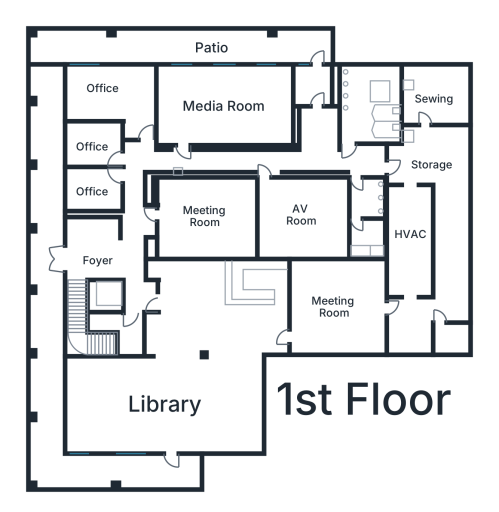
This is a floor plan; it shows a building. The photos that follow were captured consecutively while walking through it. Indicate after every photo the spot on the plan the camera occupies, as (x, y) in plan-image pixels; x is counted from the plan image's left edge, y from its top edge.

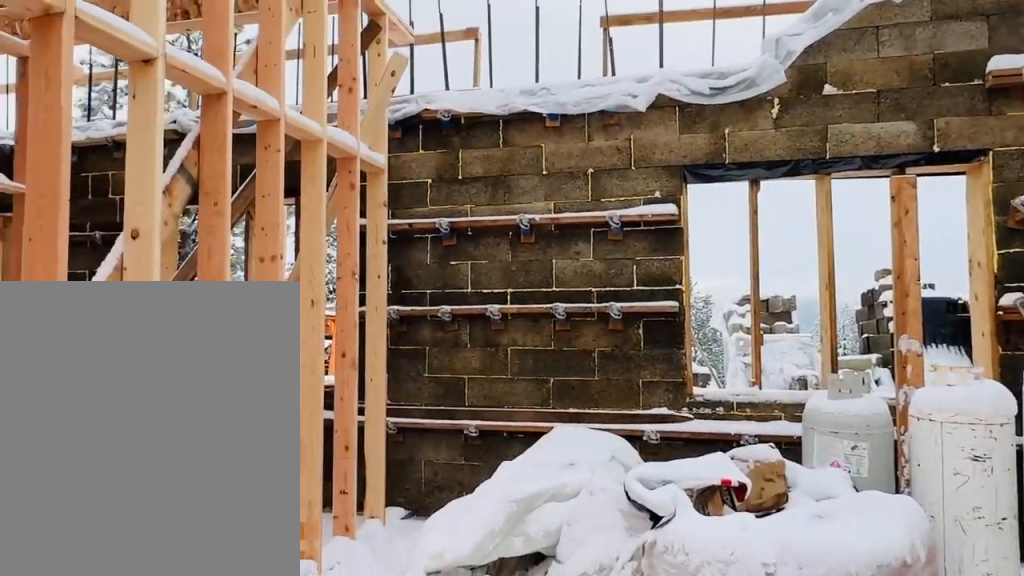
(118, 91)
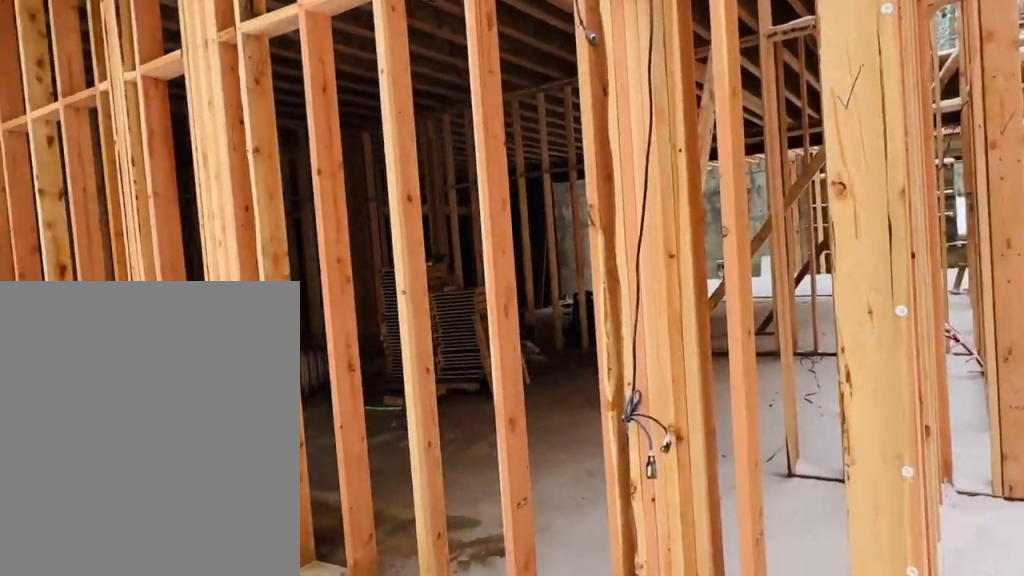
(143, 147)
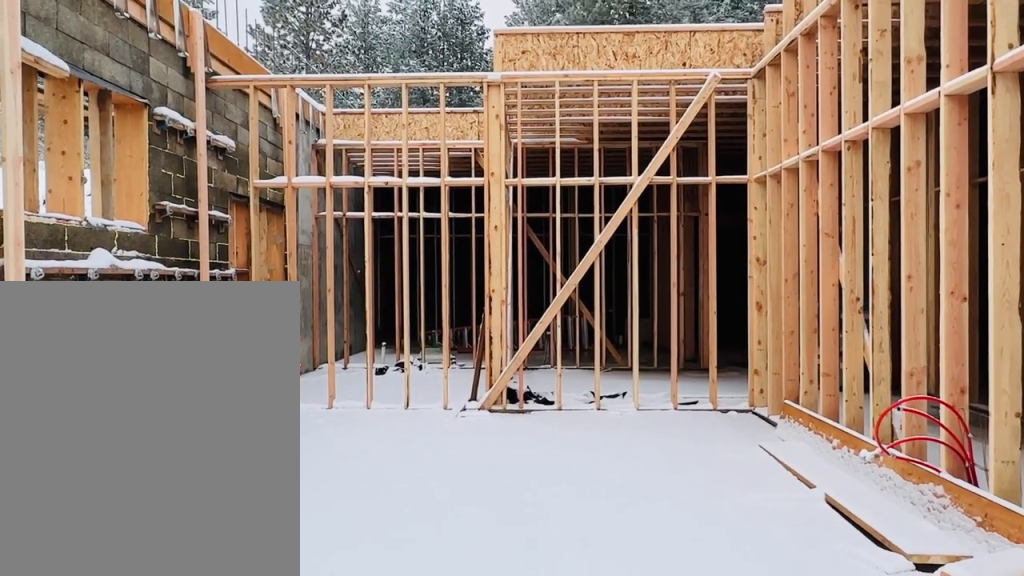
(195, 103)
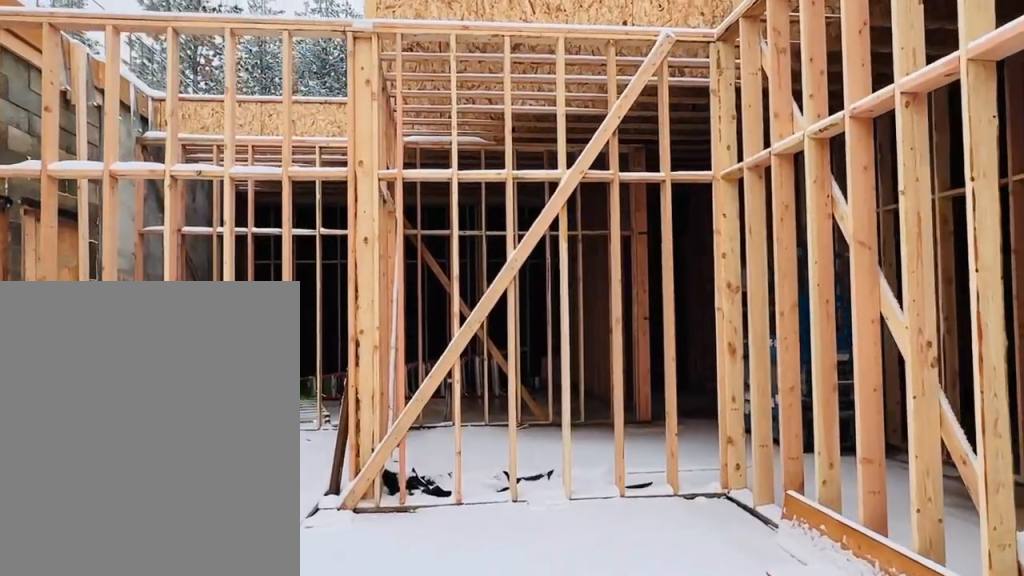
(231, 104)
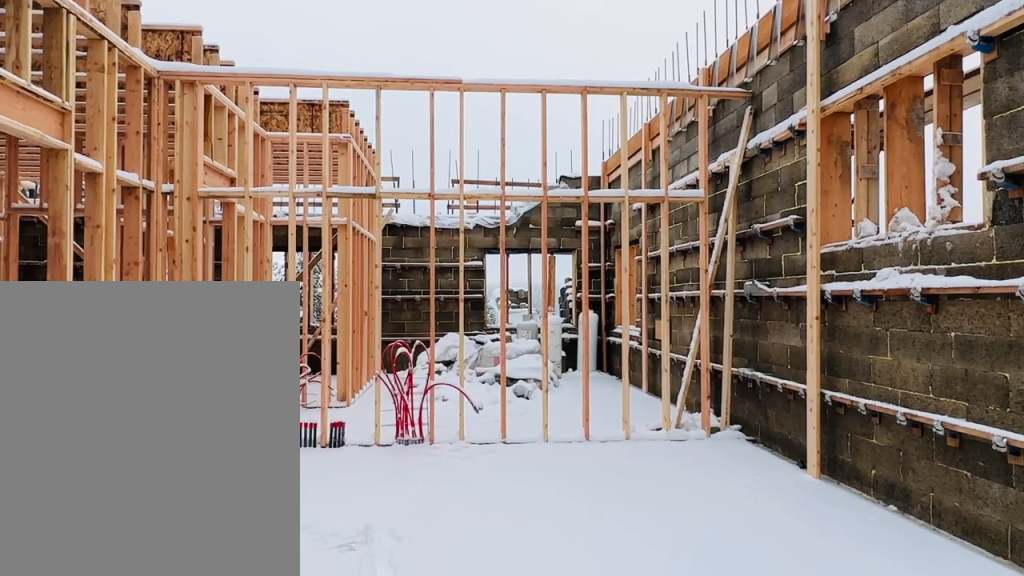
(278, 103)
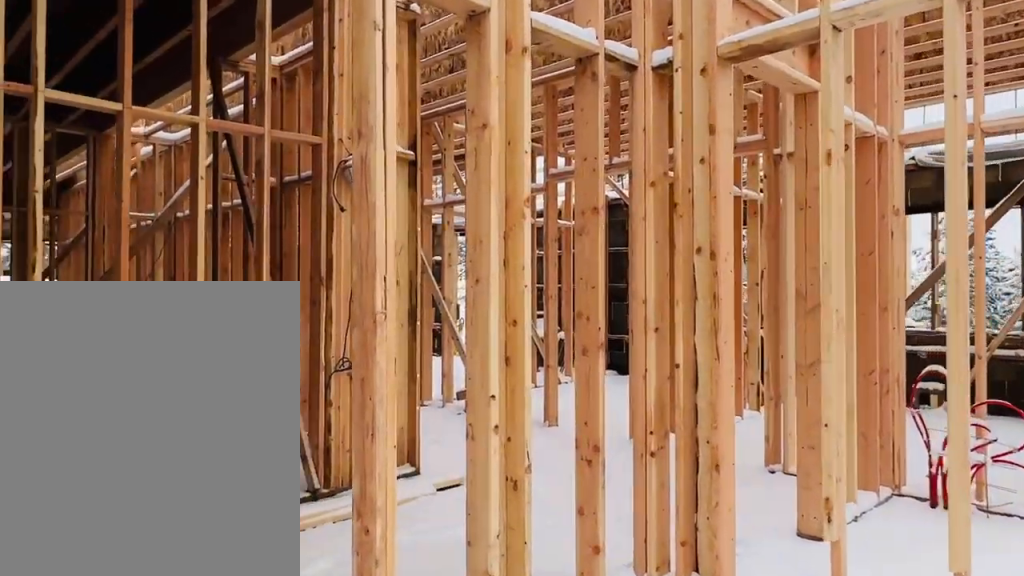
(196, 120)
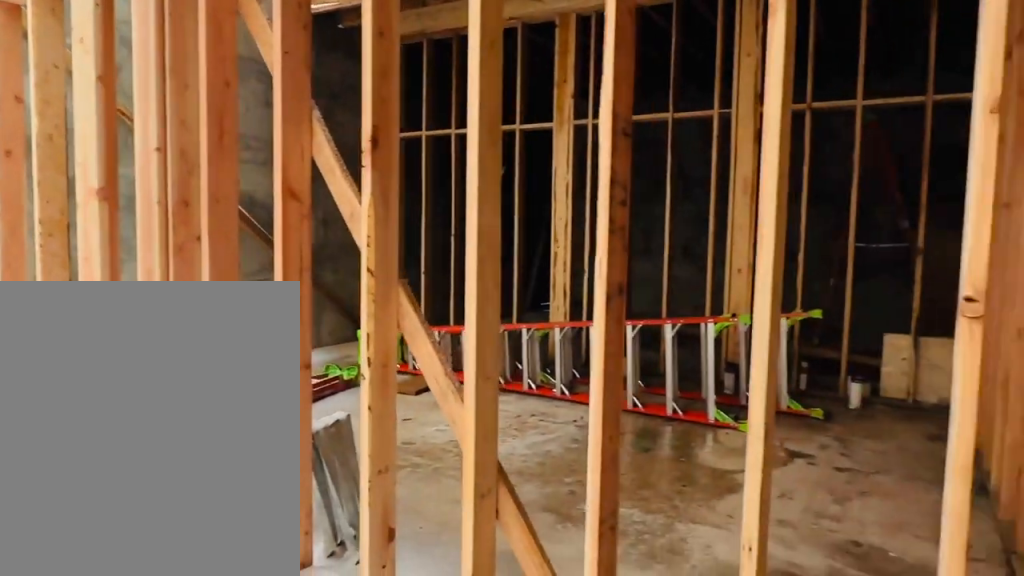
(316, 138)
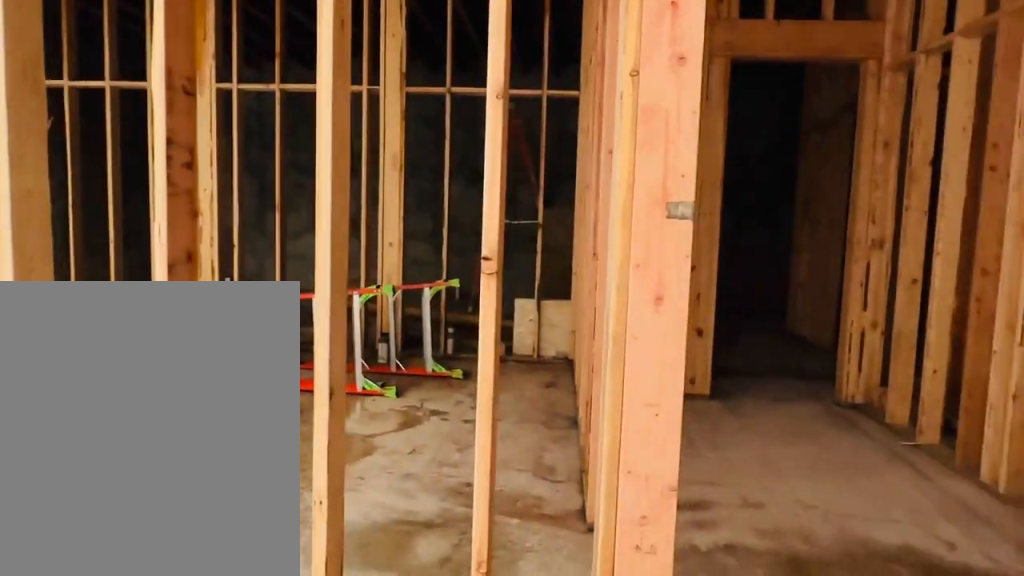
(320, 140)
